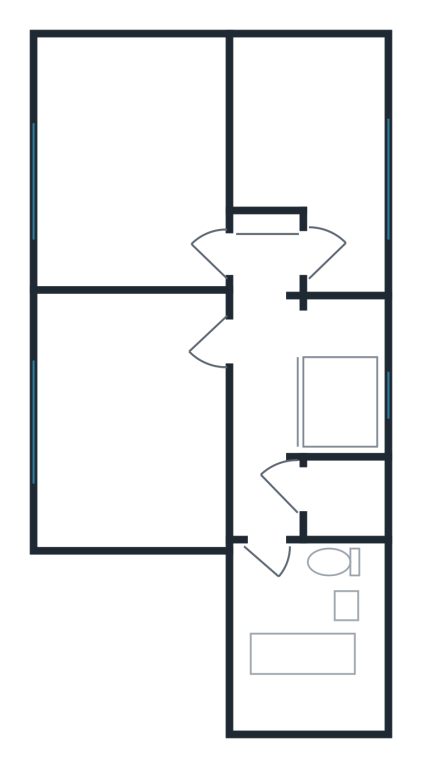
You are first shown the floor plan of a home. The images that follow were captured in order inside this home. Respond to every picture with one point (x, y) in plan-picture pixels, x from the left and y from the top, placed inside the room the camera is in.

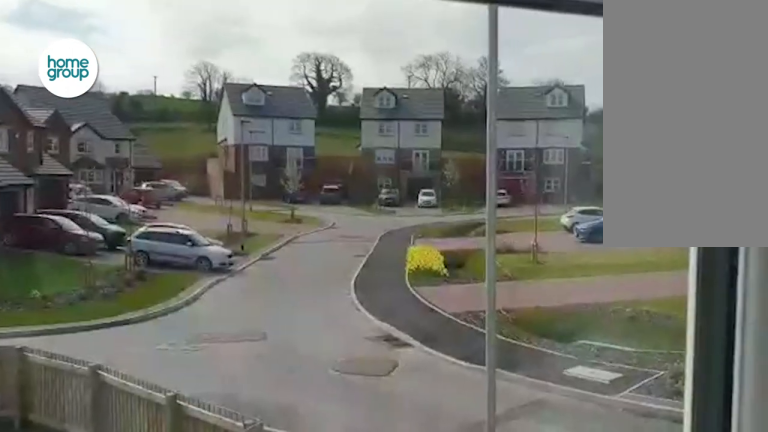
(301, 392)
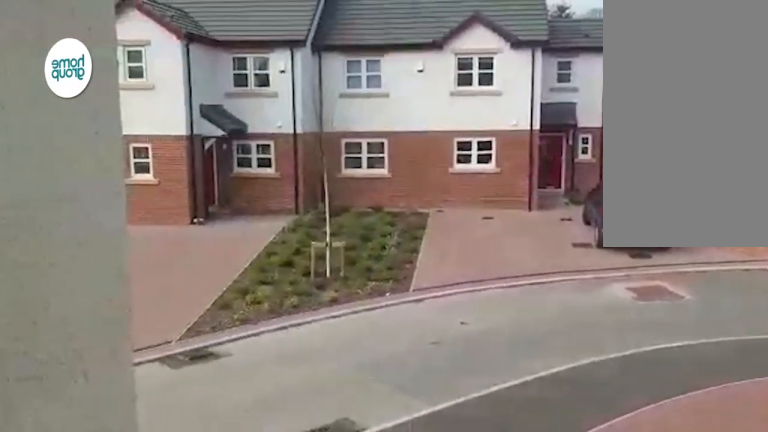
(134, 415)
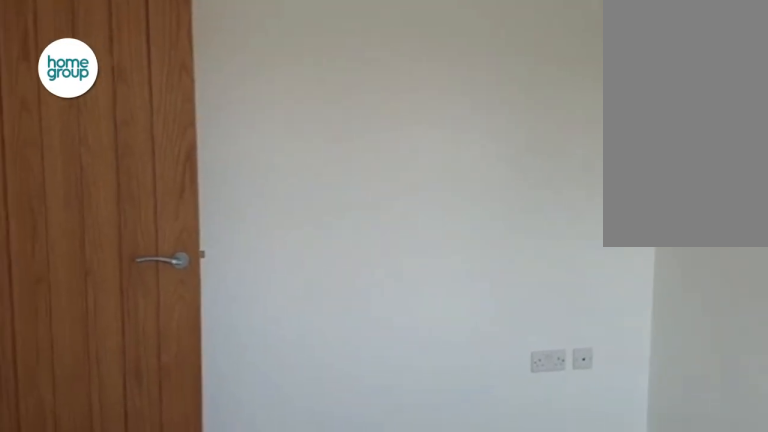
(138, 189)
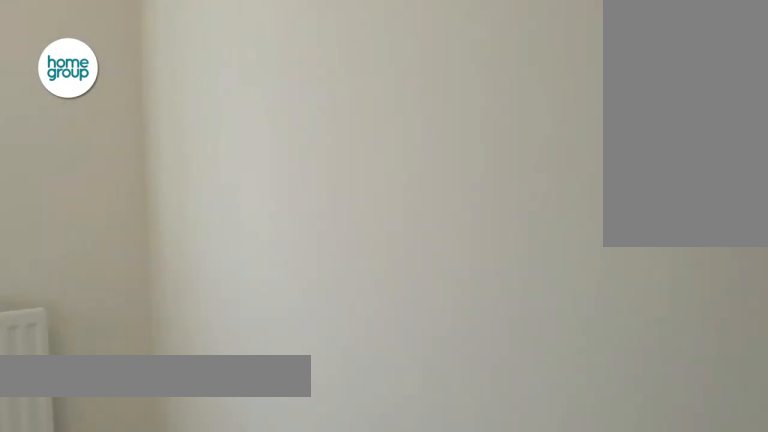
(311, 148)
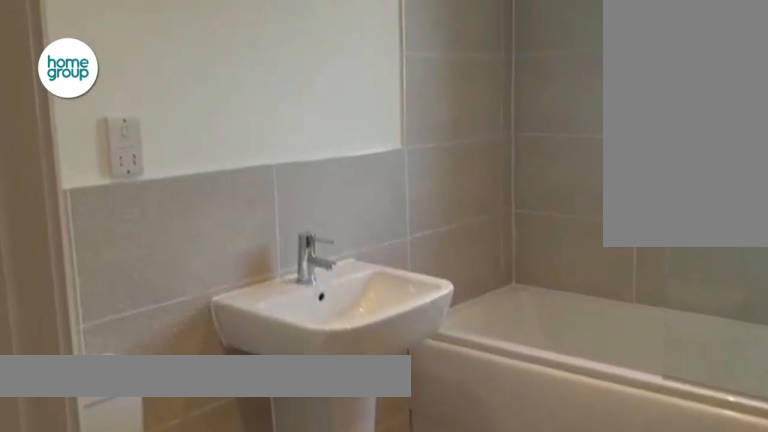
(314, 637)
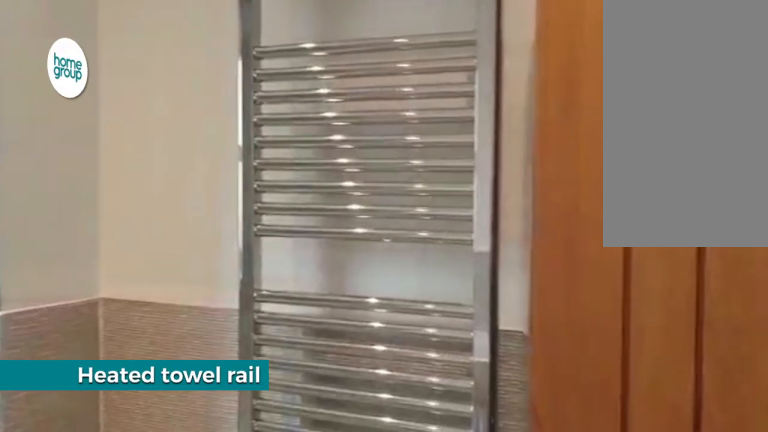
(314, 637)
